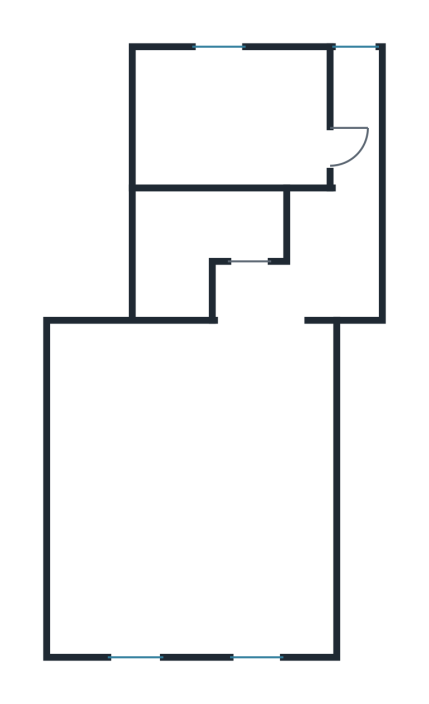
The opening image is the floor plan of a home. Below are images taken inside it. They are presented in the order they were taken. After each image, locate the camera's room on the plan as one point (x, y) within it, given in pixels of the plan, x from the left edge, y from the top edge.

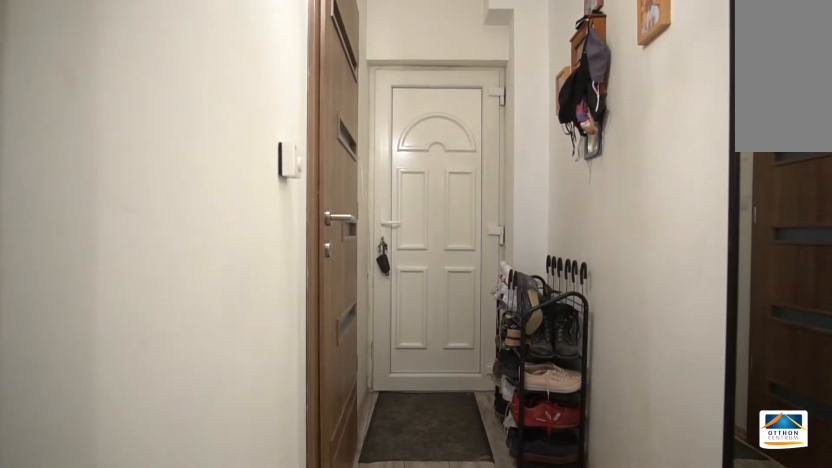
(353, 204)
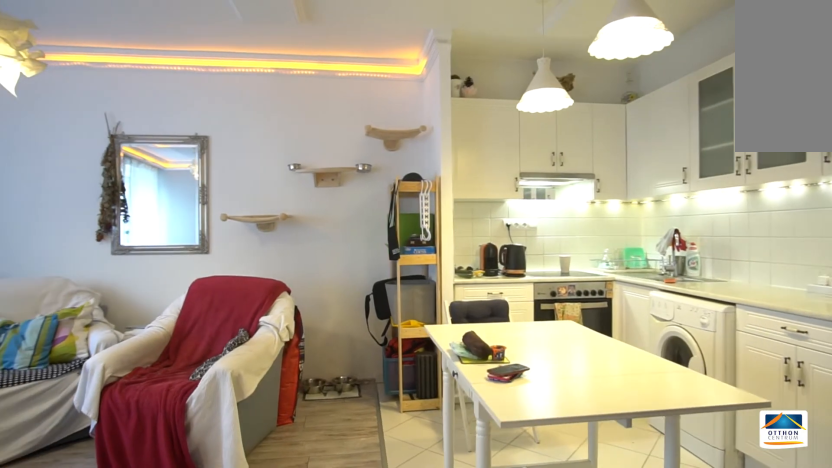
(199, 491)
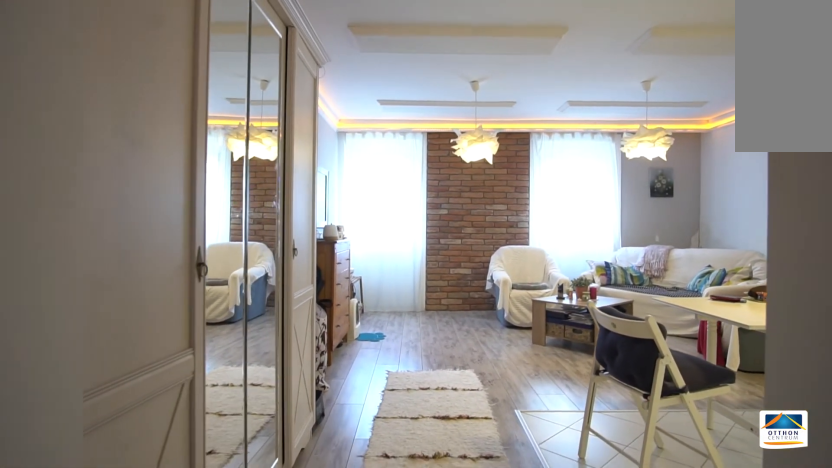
(200, 492)
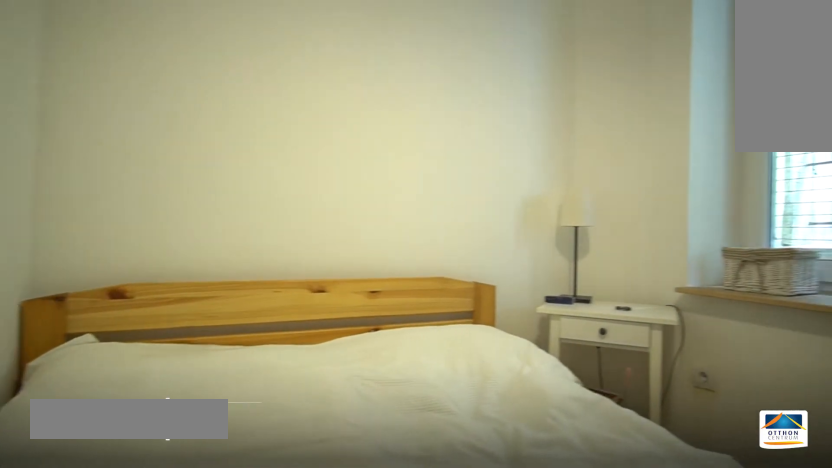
(219, 108)
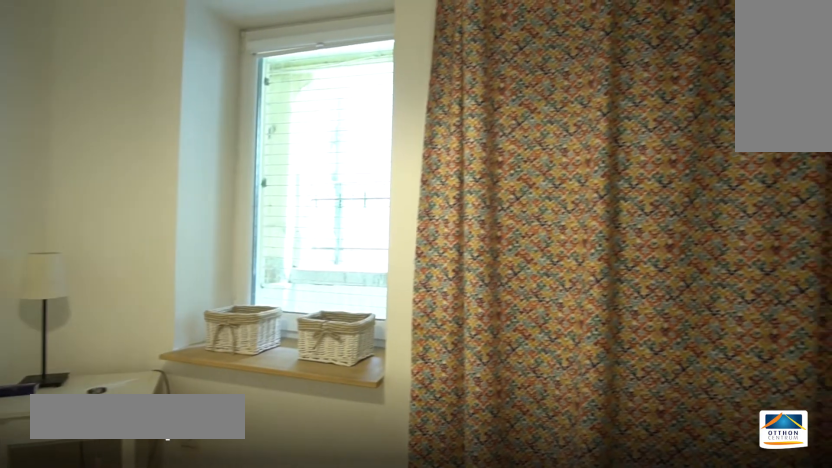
(220, 108)
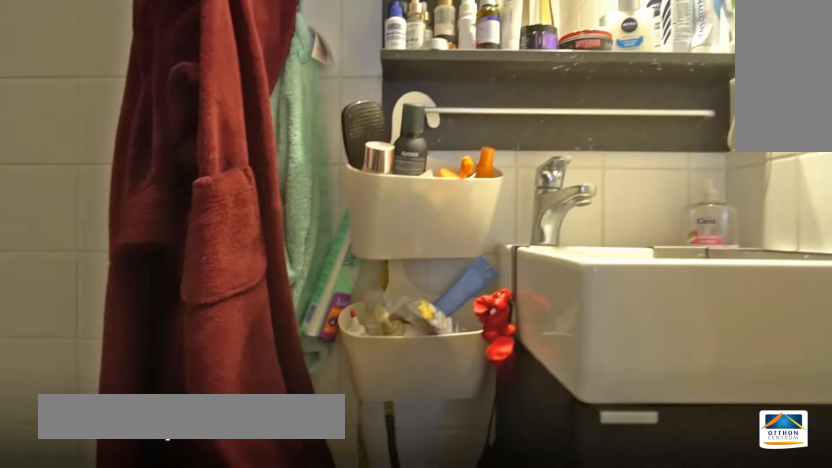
(211, 229)
